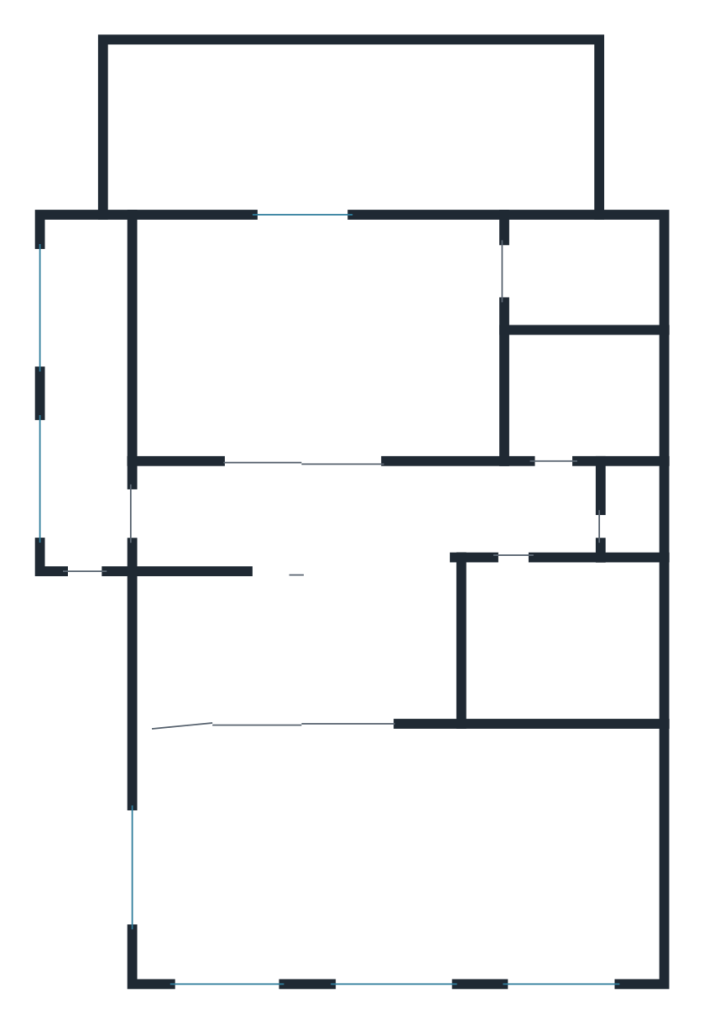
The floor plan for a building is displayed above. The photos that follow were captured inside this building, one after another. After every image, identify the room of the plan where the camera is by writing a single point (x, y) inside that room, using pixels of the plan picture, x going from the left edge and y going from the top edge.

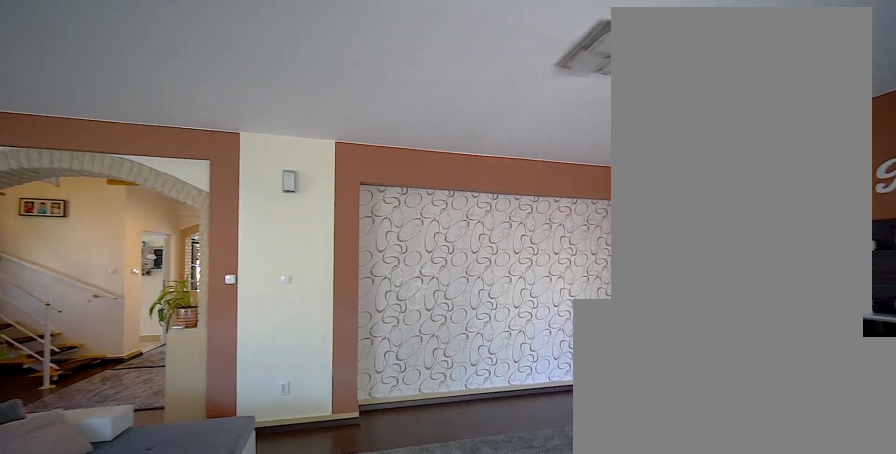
(407, 854)
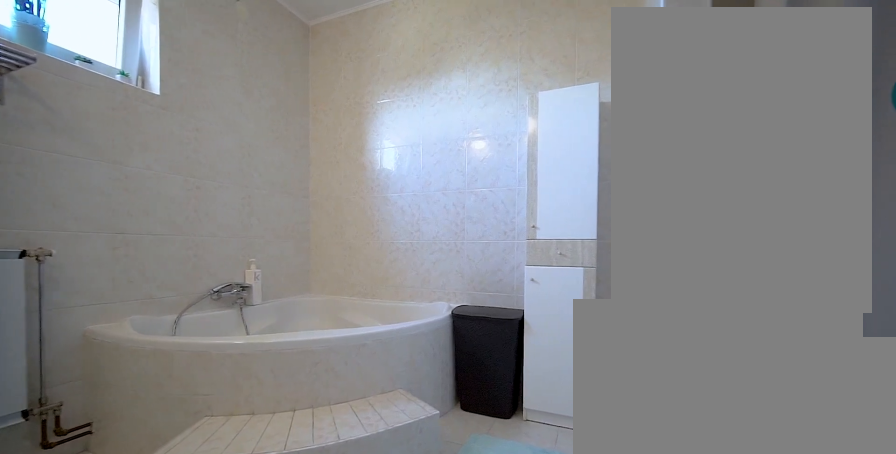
(569, 634)
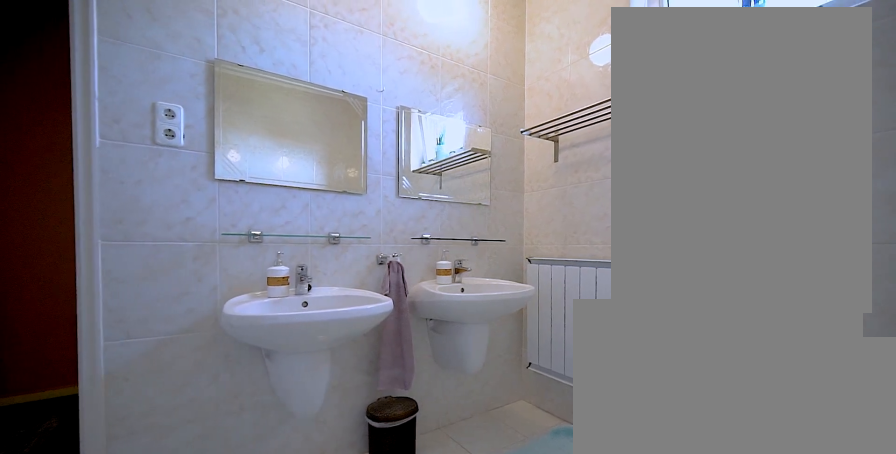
(569, 634)
